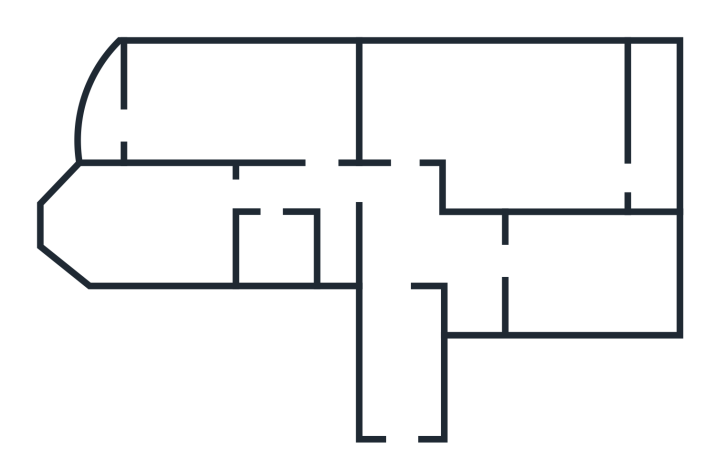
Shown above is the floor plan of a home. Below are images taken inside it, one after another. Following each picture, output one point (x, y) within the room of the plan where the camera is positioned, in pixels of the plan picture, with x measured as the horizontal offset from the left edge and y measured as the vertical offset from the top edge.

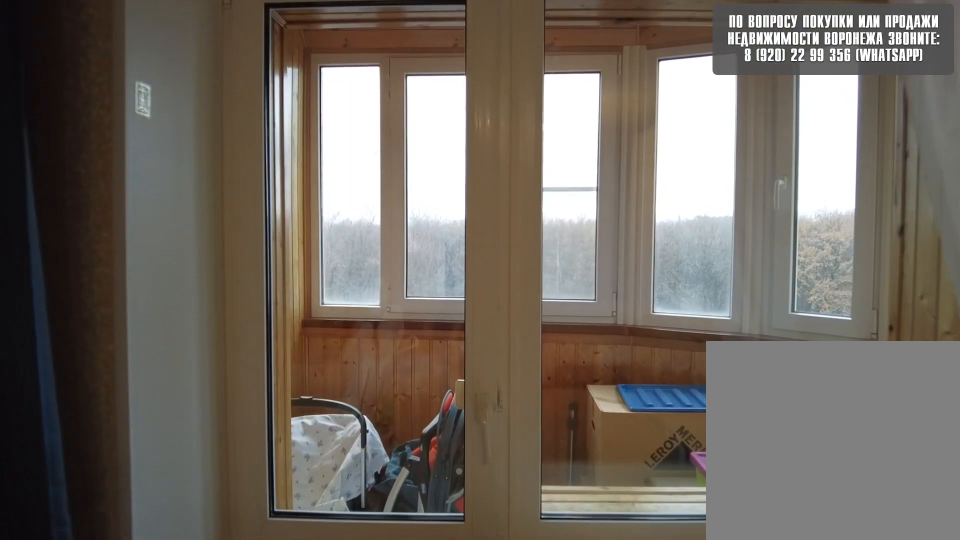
(171, 114)
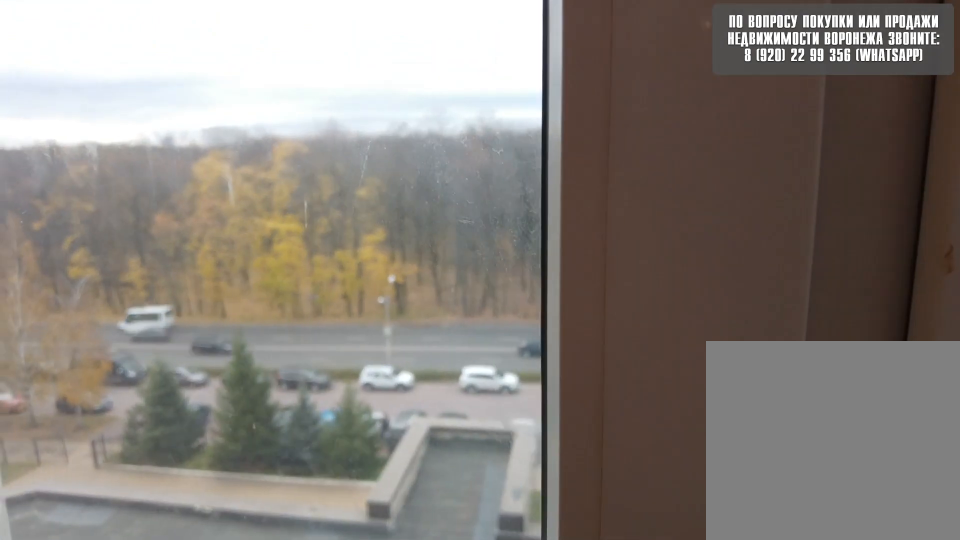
(109, 117)
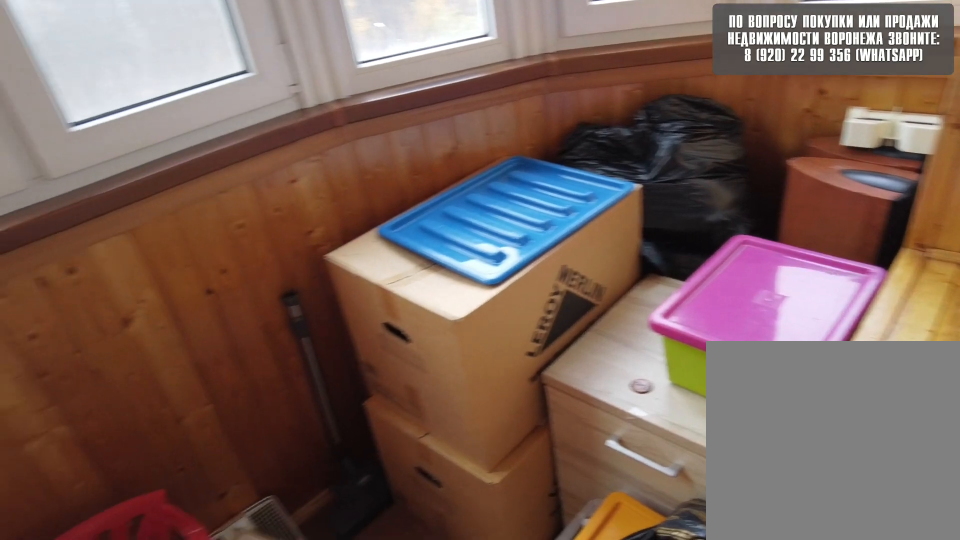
(109, 117)
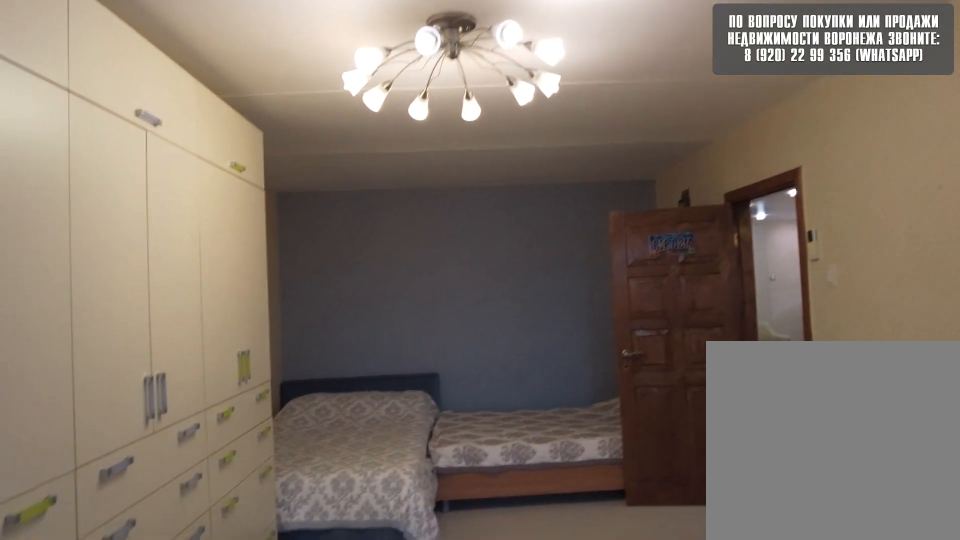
(163, 122)
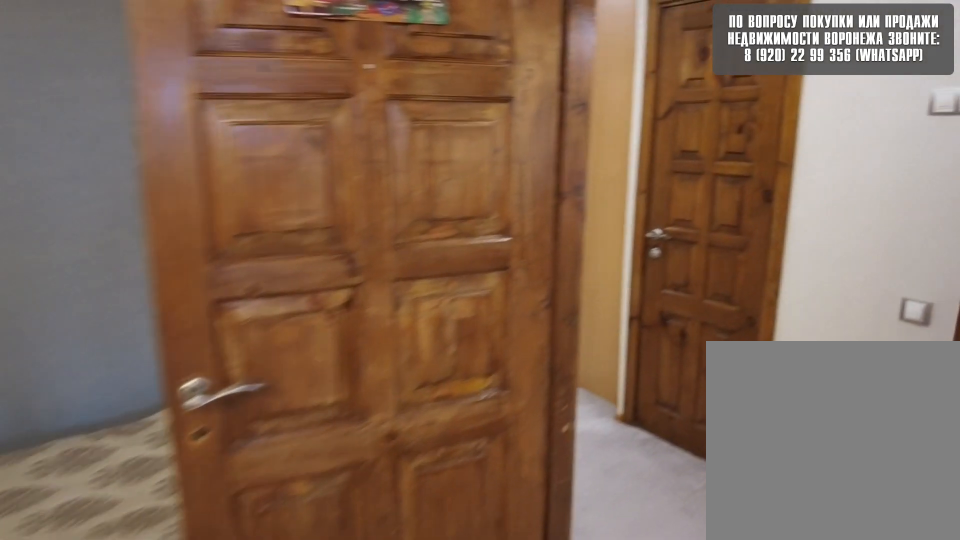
(267, 137)
